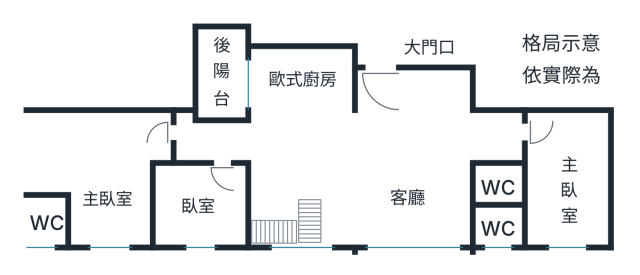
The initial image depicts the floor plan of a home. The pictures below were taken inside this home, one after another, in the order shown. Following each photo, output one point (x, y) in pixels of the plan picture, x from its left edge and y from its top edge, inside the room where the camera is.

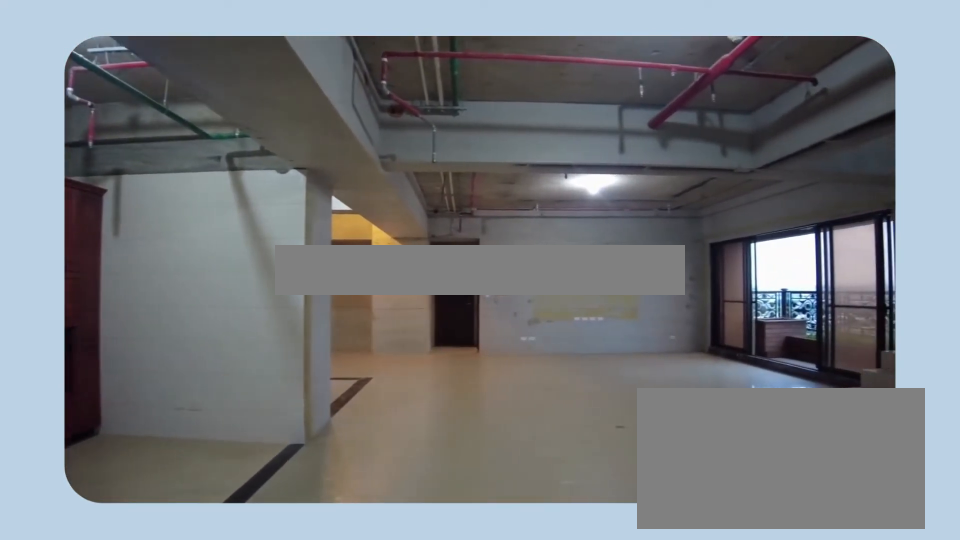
(356, 150)
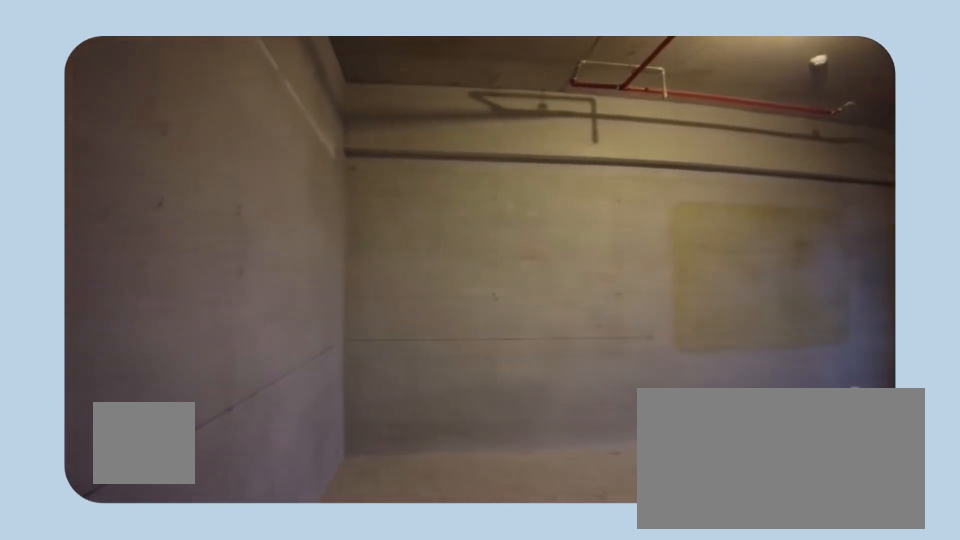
(554, 168)
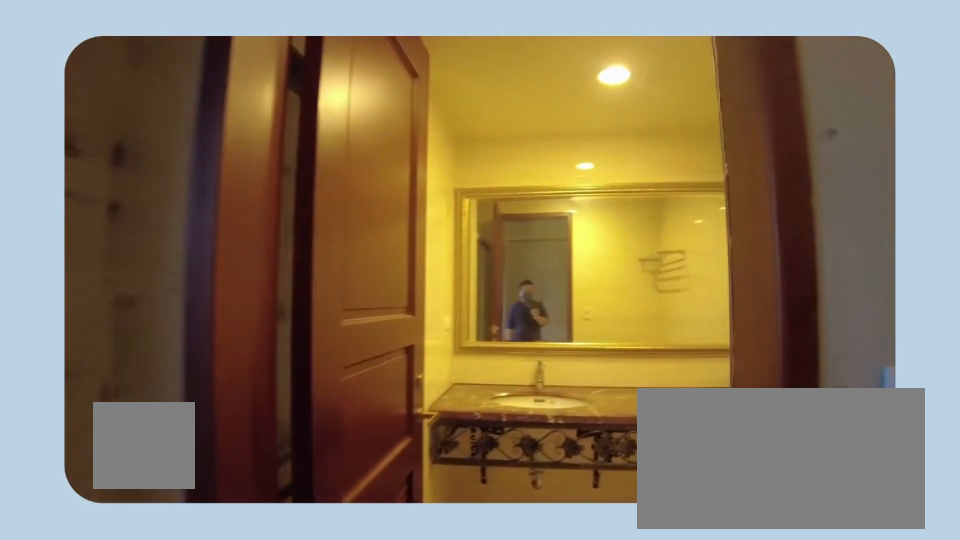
(497, 222)
